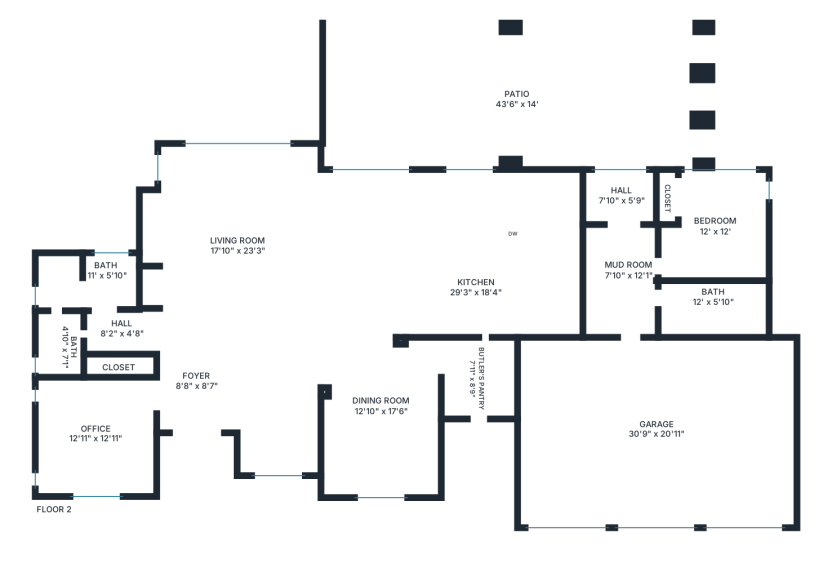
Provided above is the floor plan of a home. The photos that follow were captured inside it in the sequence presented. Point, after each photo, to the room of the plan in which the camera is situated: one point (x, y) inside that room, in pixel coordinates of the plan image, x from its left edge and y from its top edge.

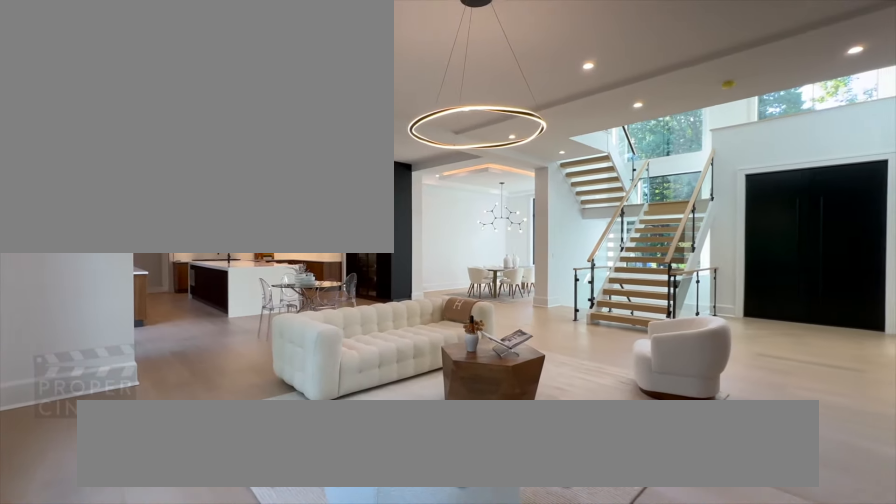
(234, 250)
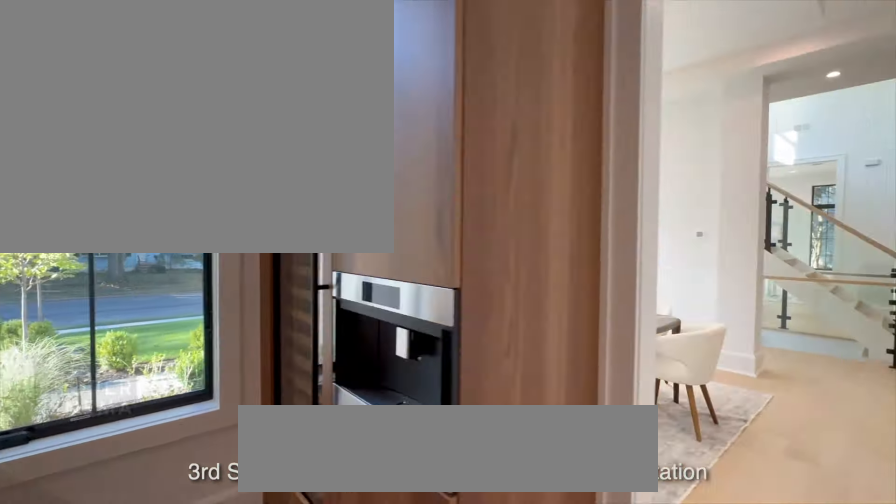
(478, 379)
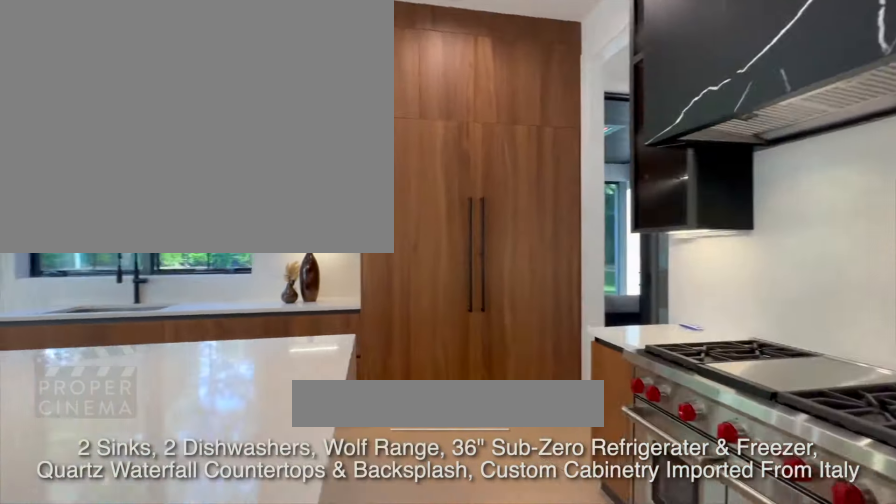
(450, 254)
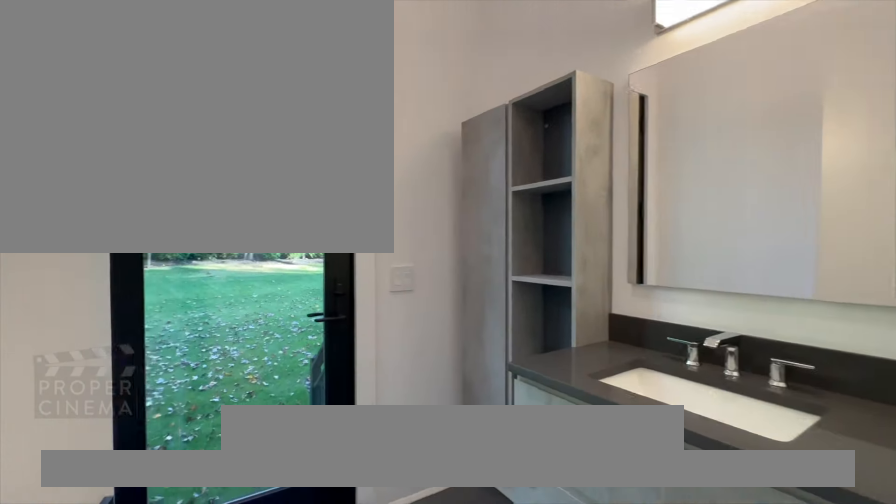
(86, 280)
